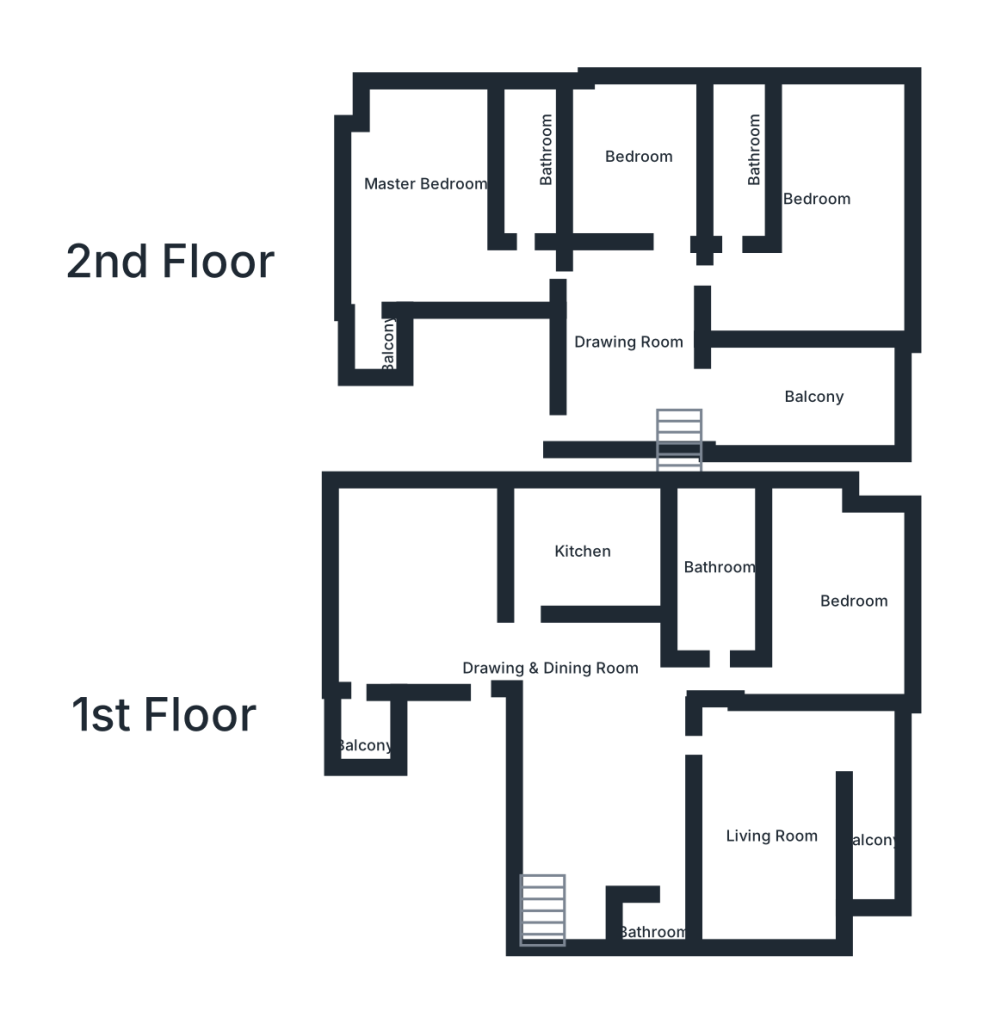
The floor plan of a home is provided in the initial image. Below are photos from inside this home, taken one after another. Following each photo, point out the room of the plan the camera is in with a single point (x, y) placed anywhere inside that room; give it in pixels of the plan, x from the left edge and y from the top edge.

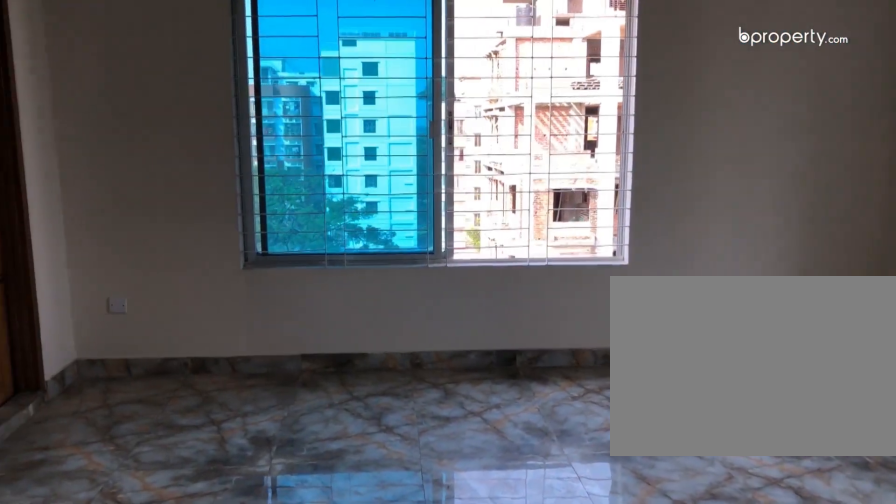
(460, 635)
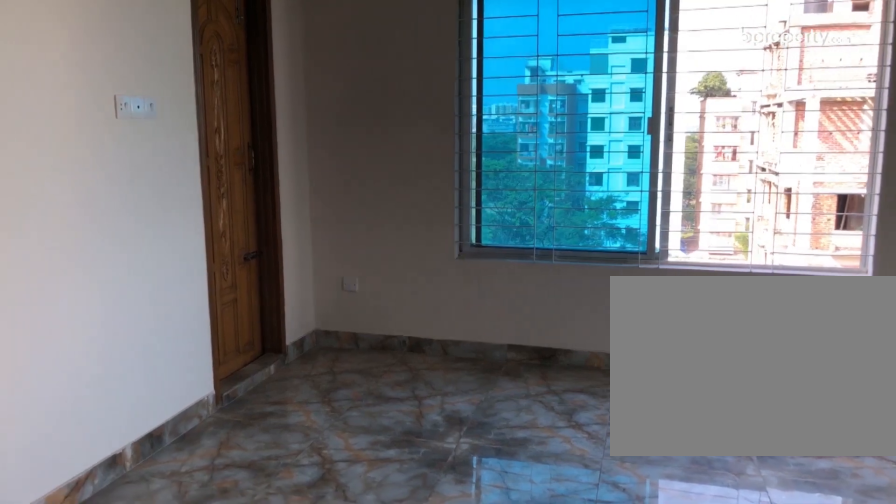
(460, 635)
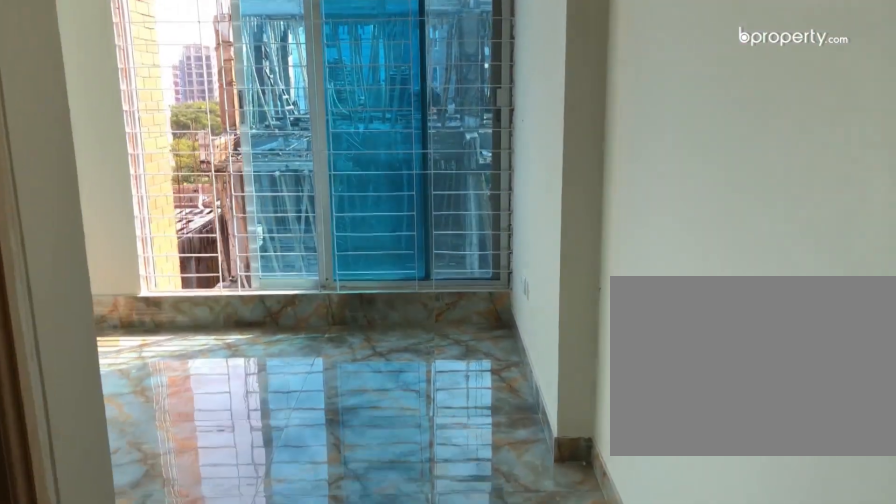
(845, 605)
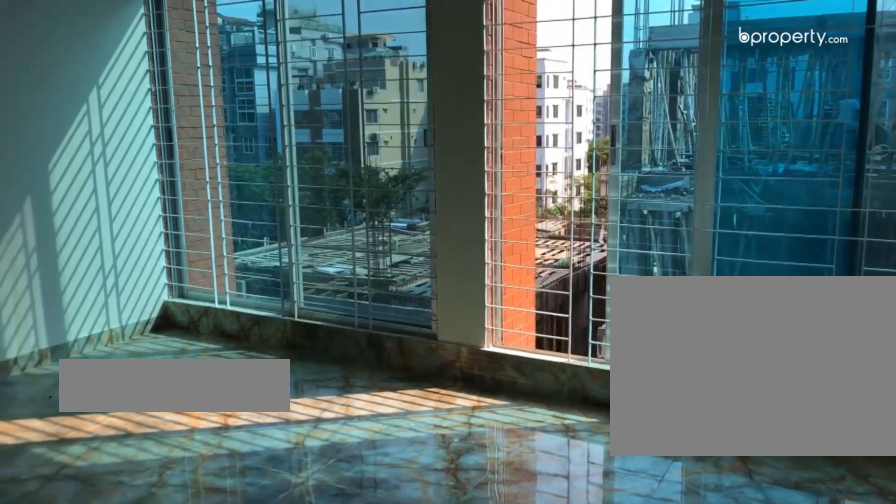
(845, 605)
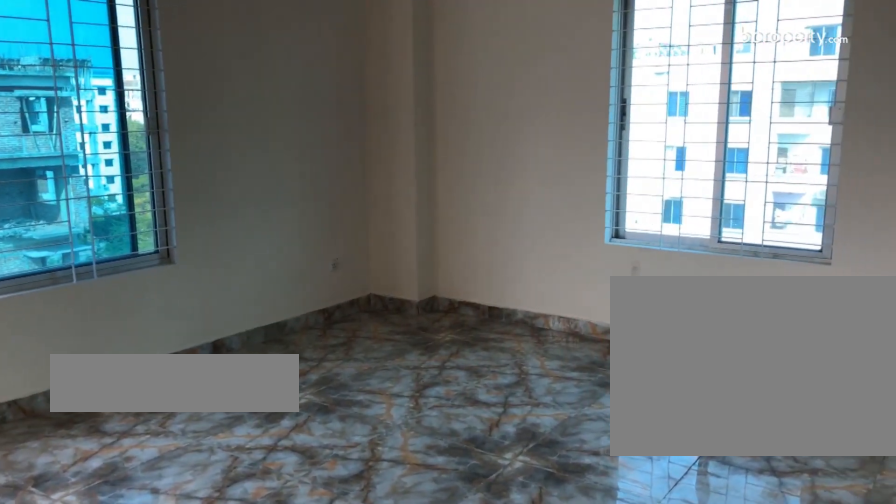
(431, 225)
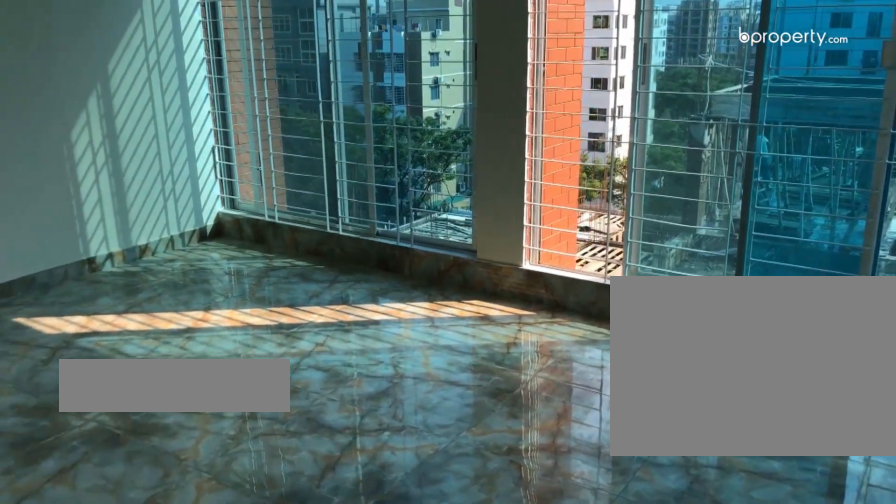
(839, 245)
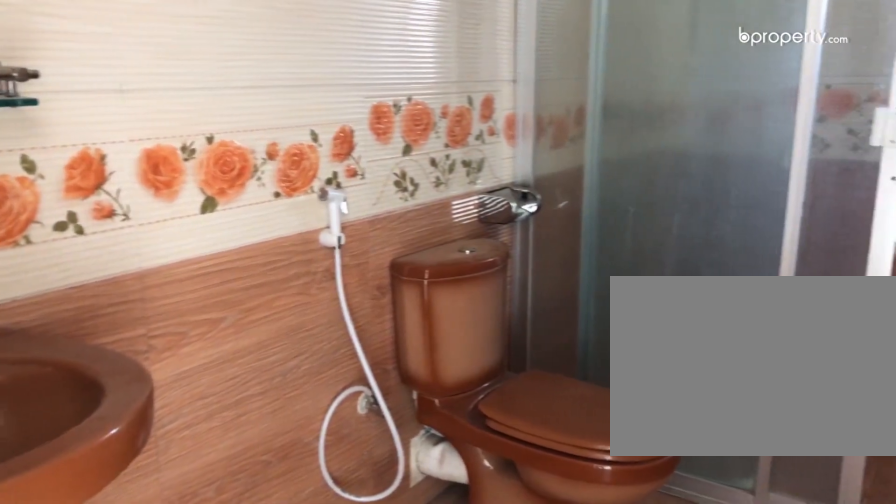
(737, 176)
